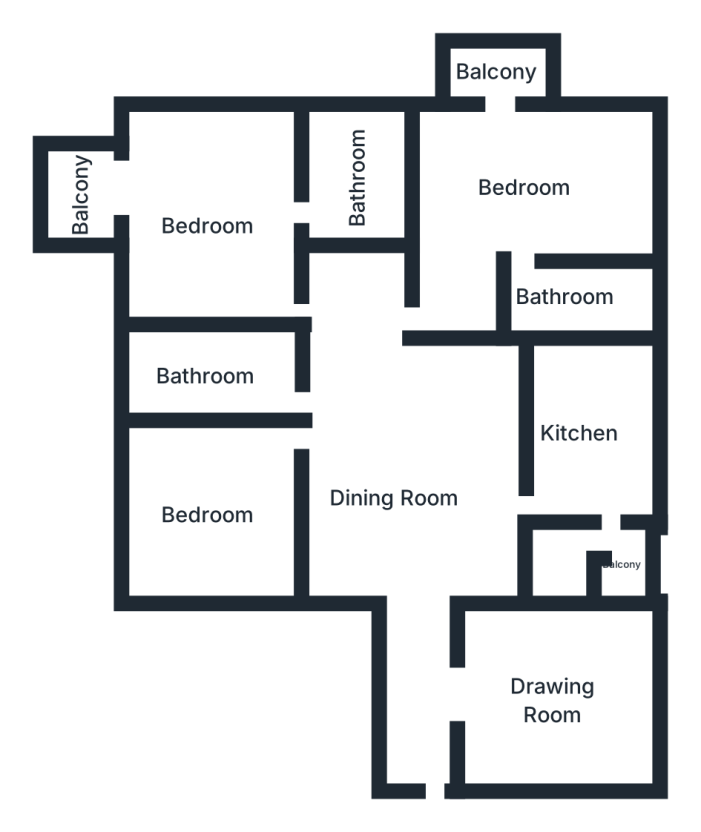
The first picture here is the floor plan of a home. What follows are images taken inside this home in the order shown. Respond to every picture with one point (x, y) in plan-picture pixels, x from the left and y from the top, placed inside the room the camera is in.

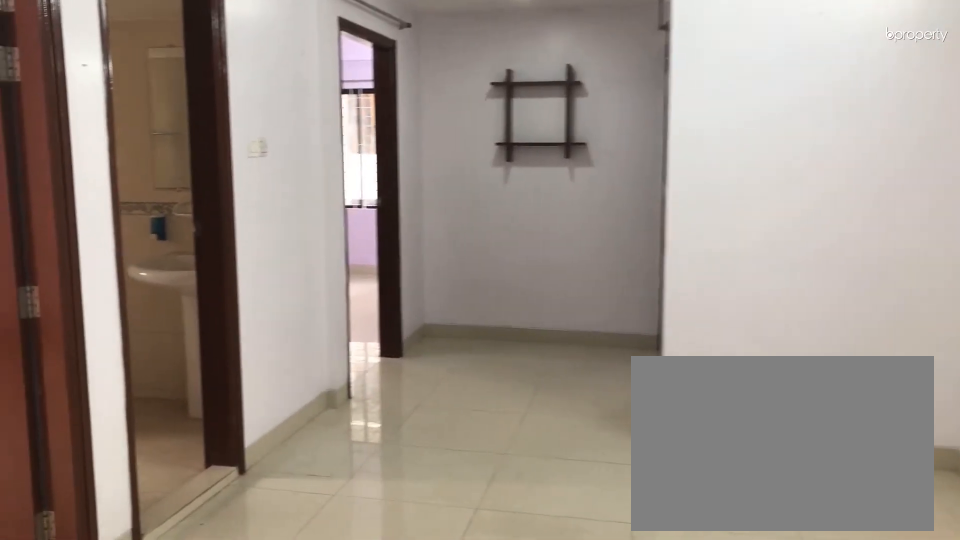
(393, 501)
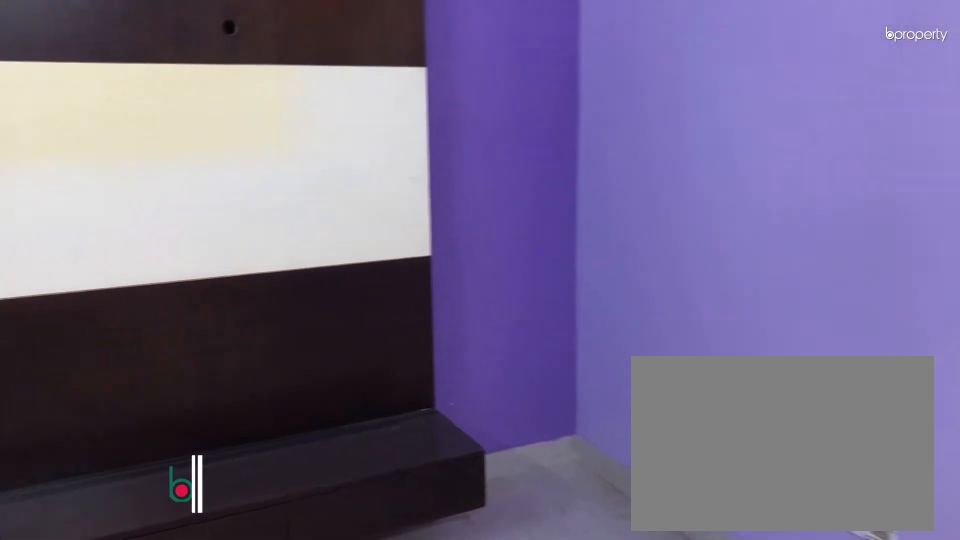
(554, 700)
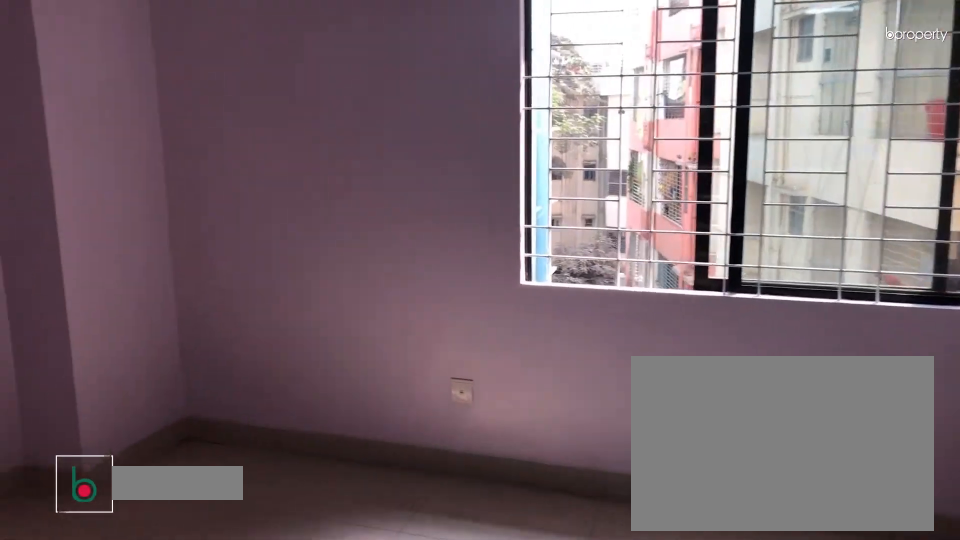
(203, 513)
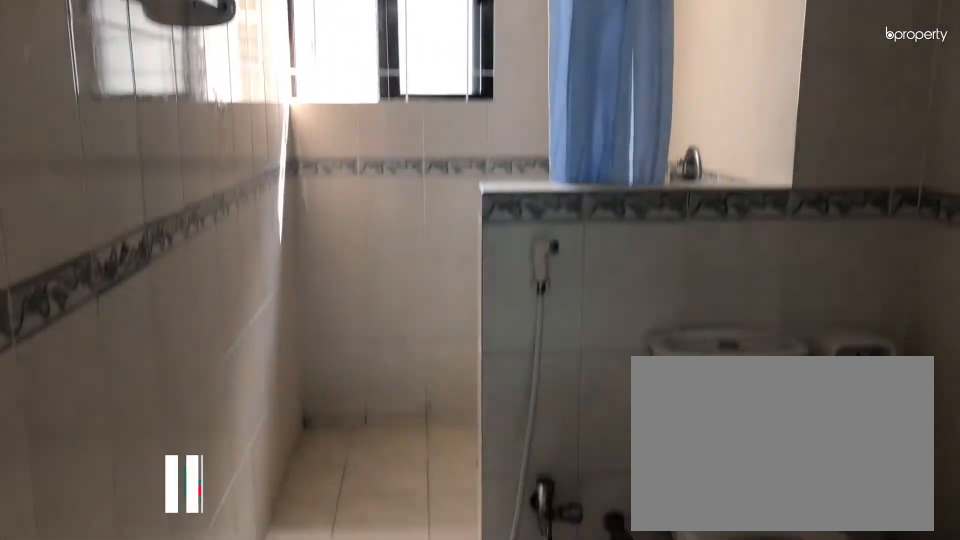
(209, 374)
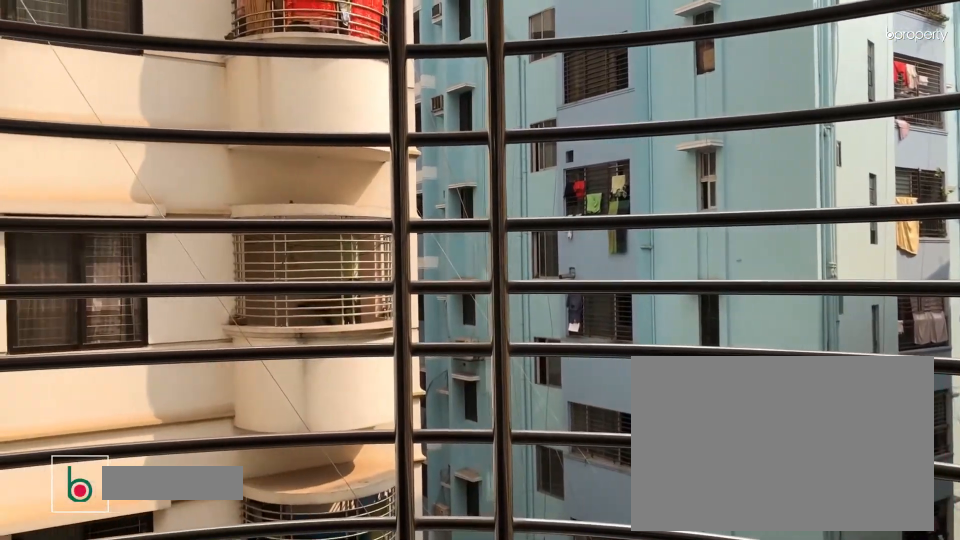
(82, 194)
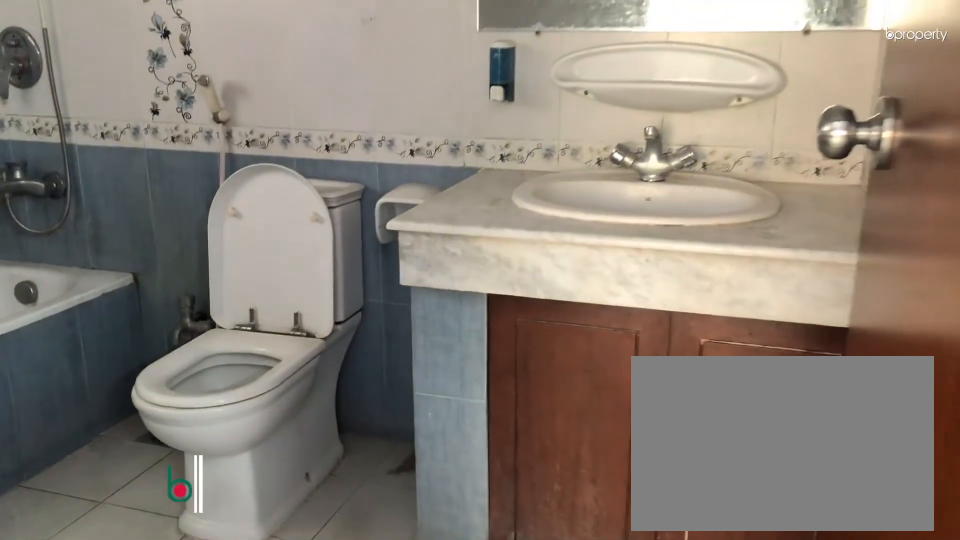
(352, 178)
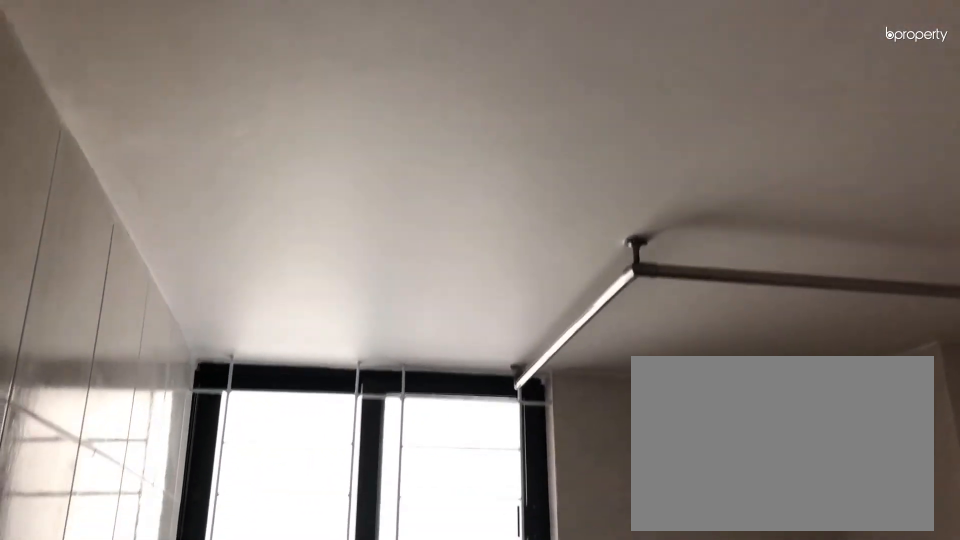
(579, 293)
